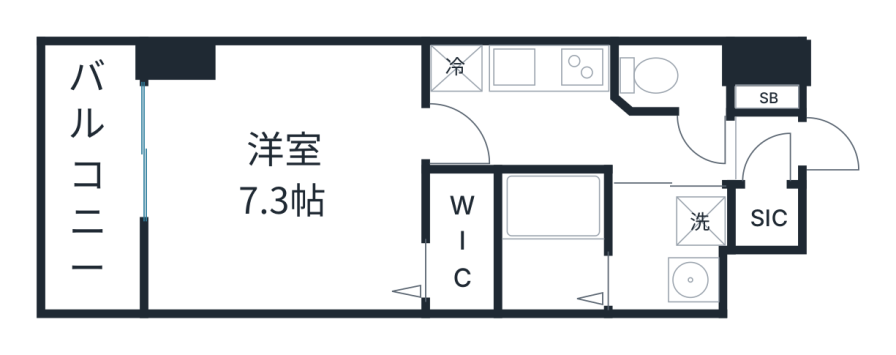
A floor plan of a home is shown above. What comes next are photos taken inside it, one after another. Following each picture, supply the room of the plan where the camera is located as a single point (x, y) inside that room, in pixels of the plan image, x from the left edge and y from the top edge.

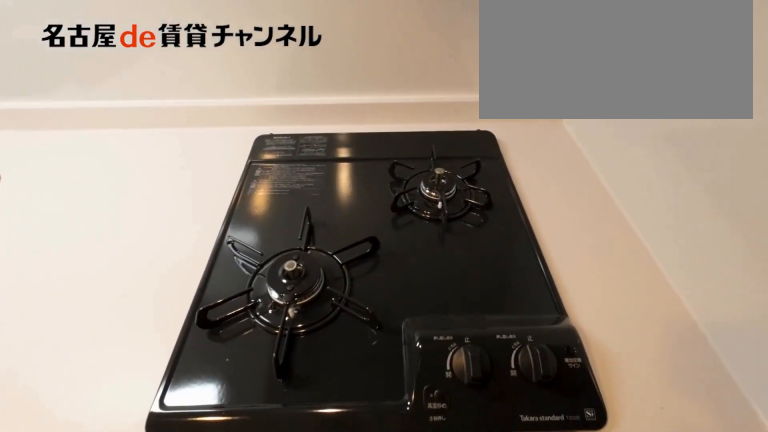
(520, 68)
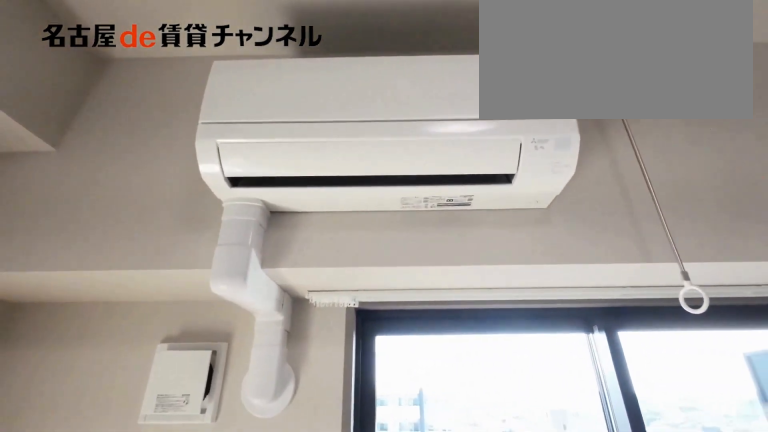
(288, 181)
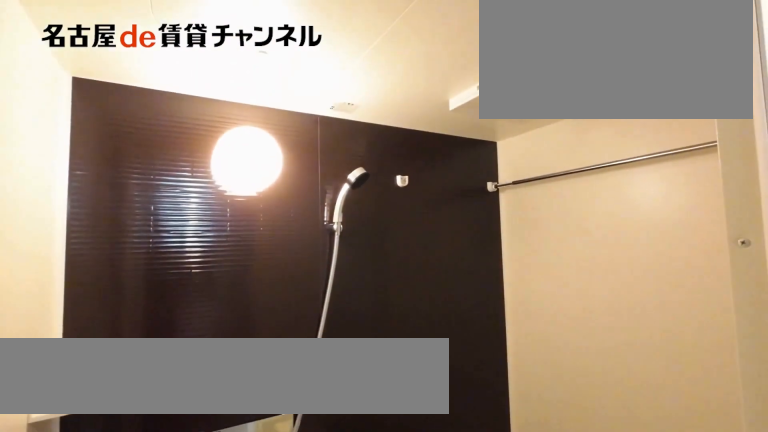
(553, 243)
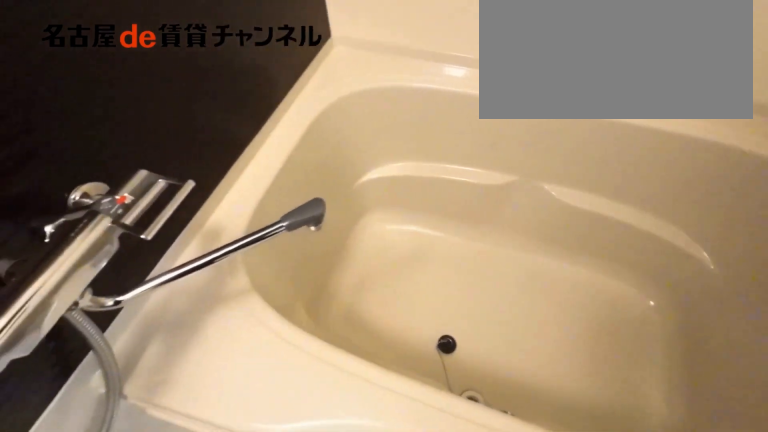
(553, 243)
